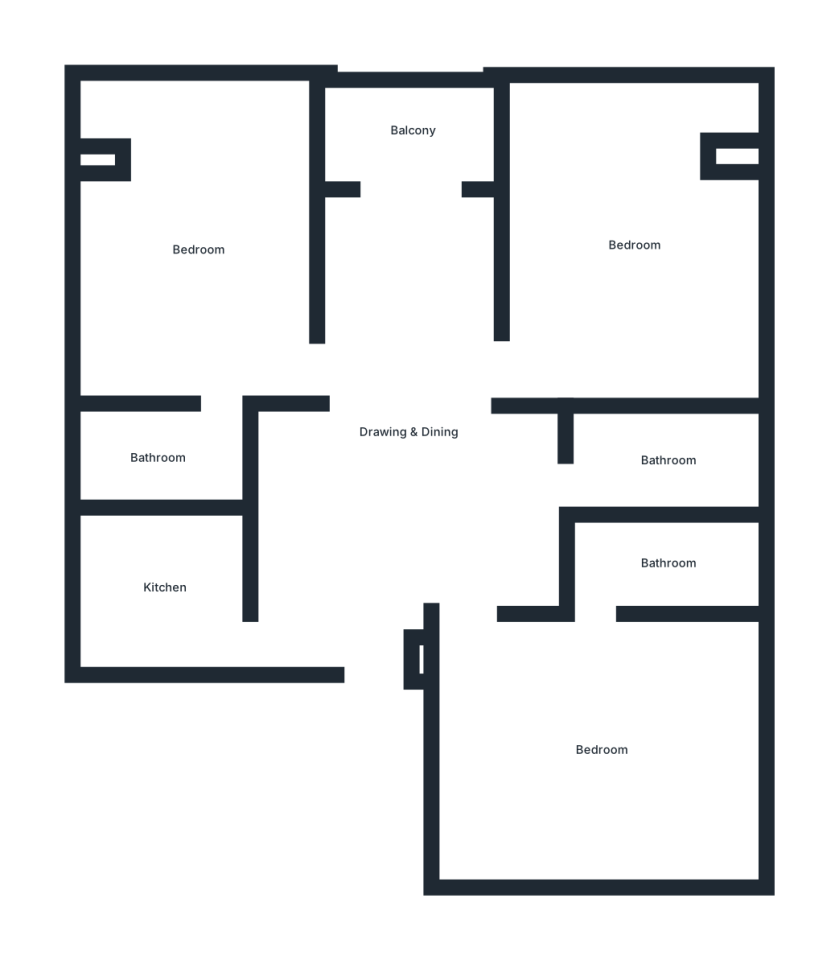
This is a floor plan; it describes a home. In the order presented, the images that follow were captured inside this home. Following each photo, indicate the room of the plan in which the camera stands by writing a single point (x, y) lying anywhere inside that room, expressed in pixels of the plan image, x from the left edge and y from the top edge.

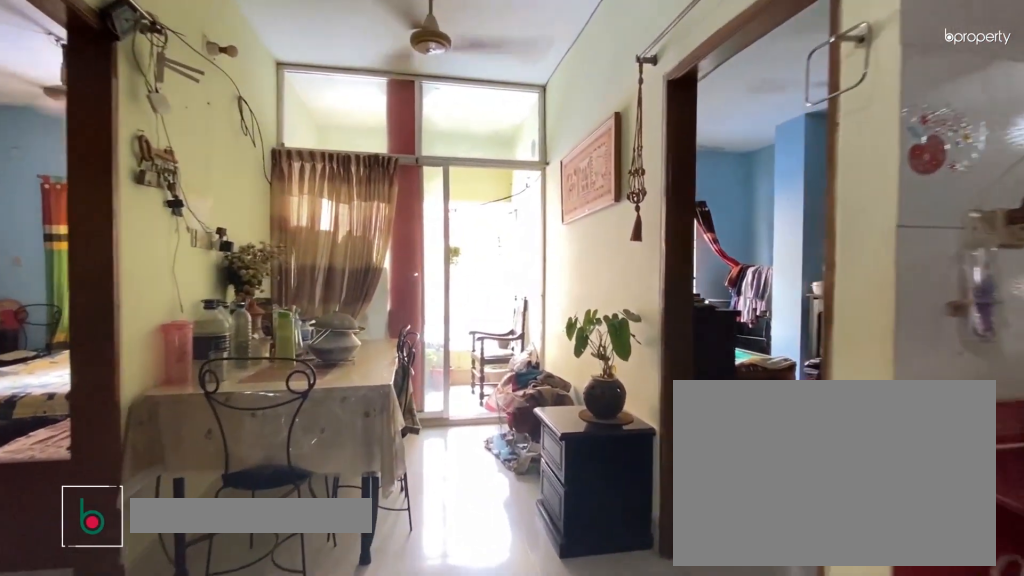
(392, 534)
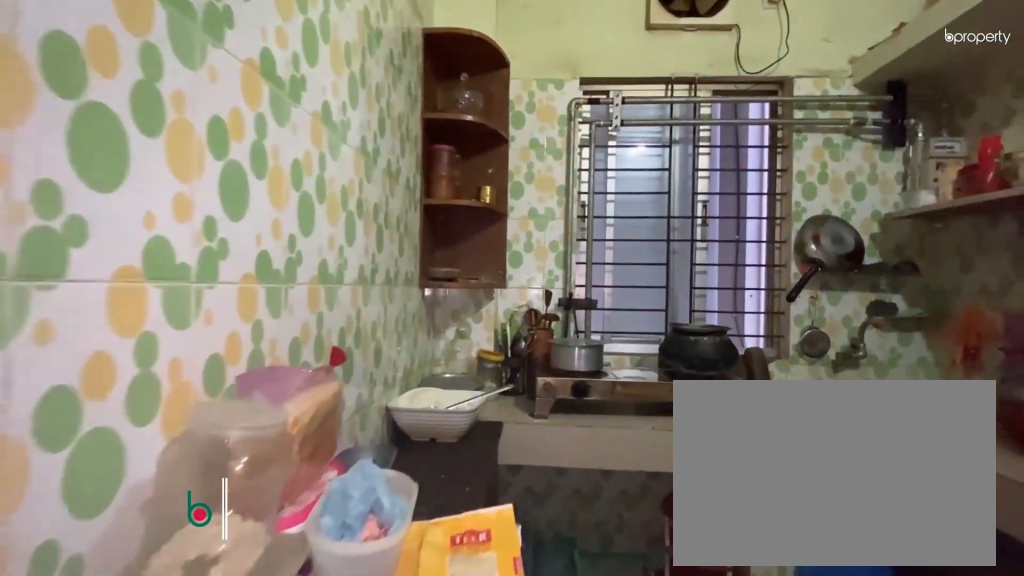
(166, 588)
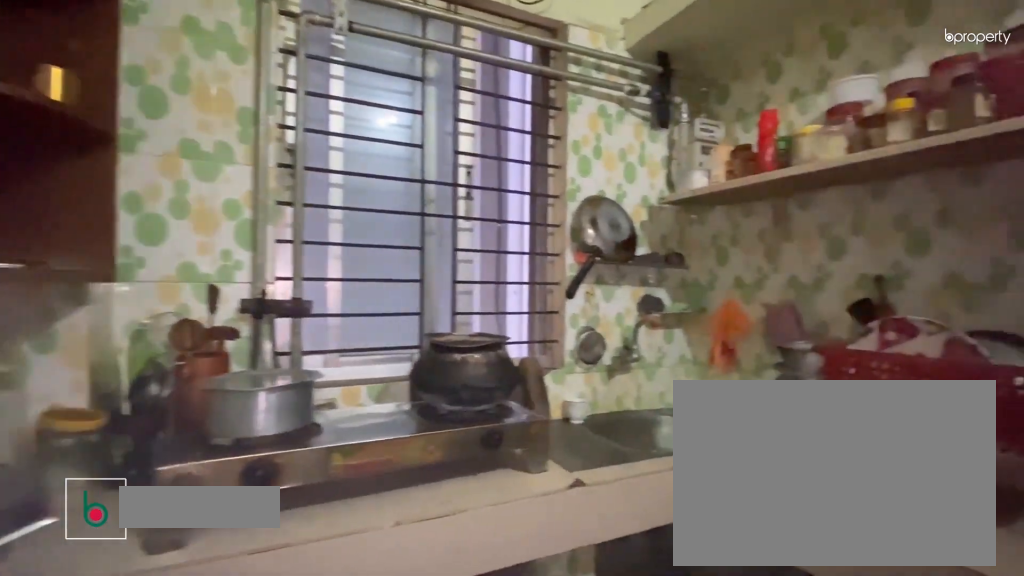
(166, 588)
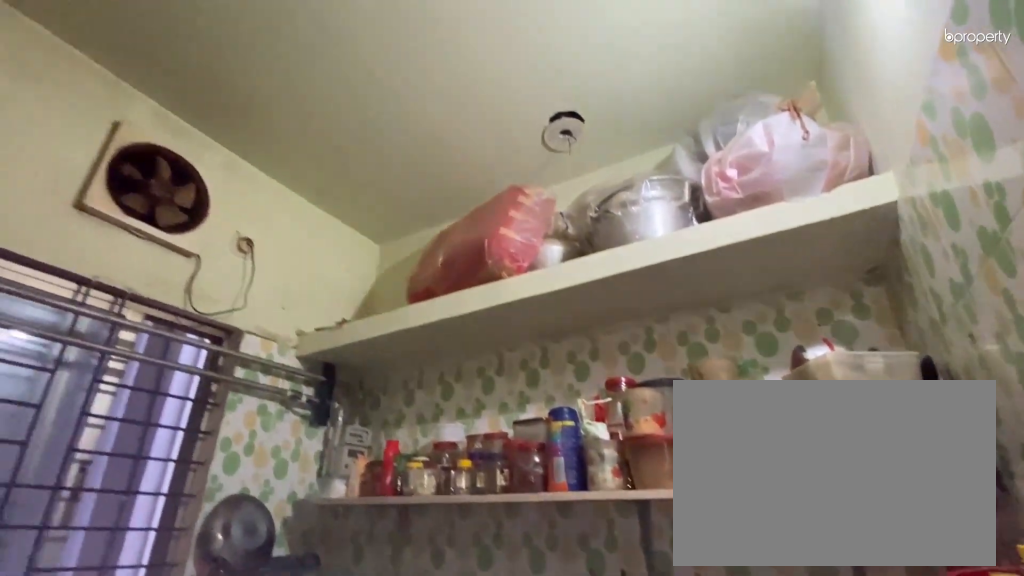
(165, 587)
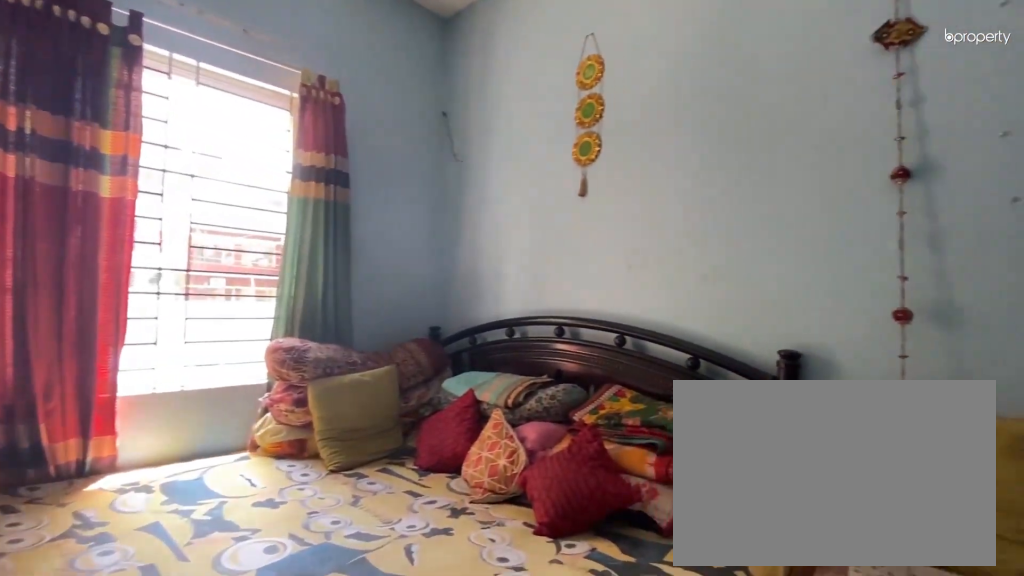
(198, 251)
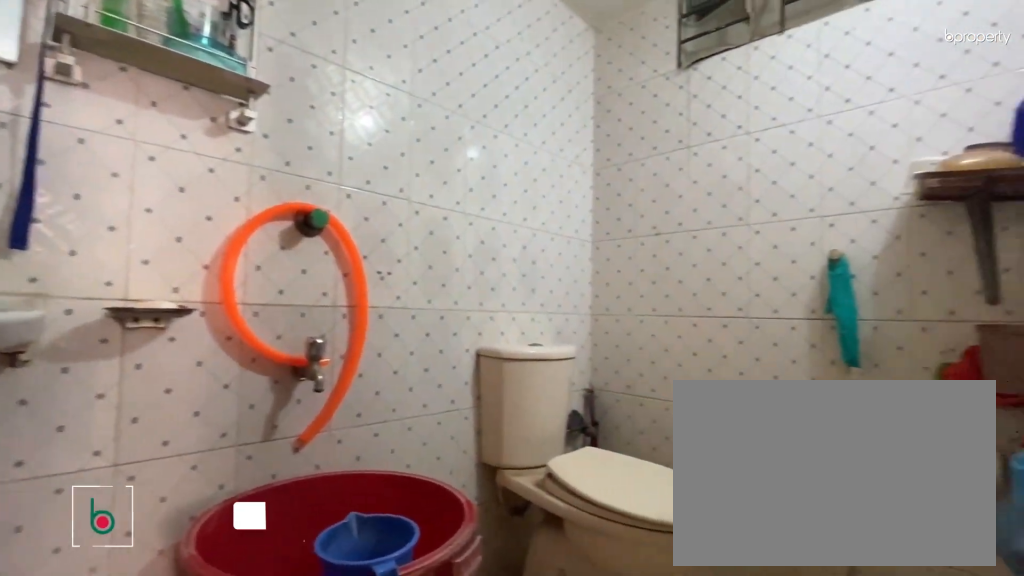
(155, 458)
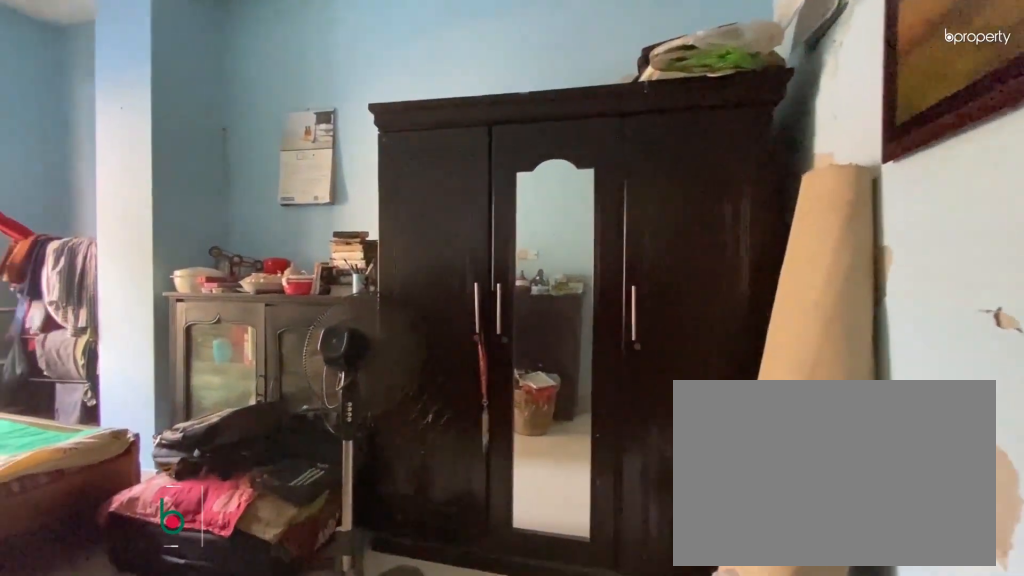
(633, 244)
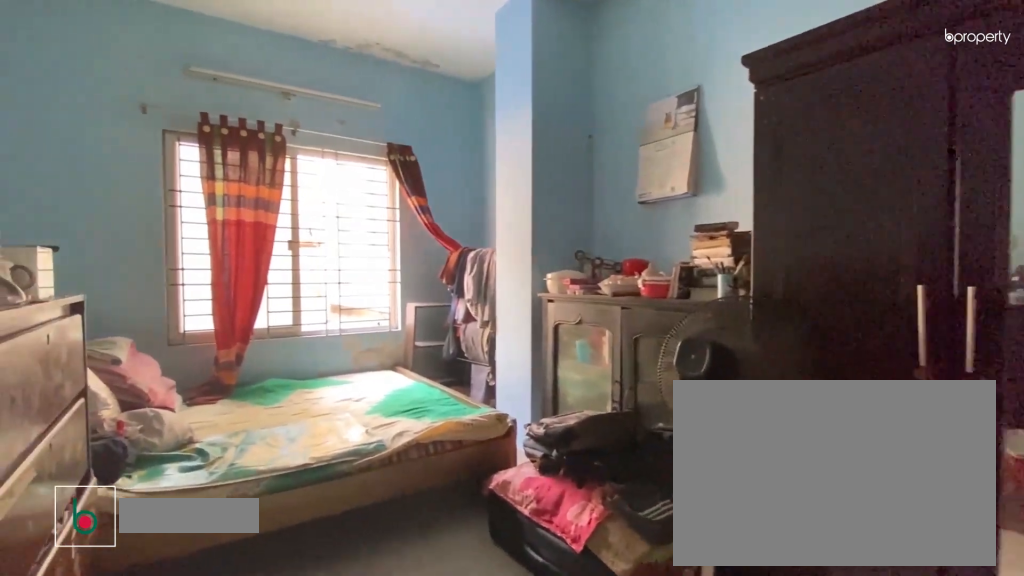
(633, 244)
